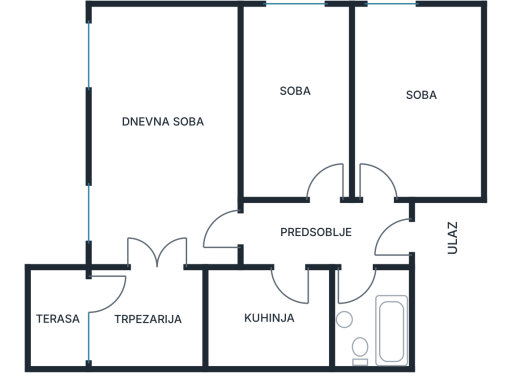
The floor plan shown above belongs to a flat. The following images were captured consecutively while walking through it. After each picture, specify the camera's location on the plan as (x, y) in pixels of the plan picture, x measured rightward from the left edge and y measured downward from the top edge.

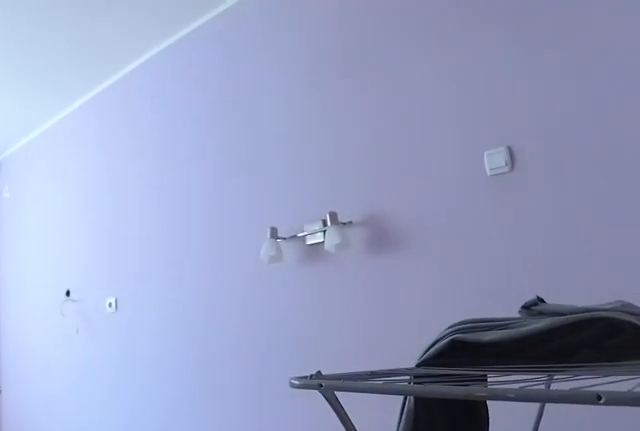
(374, 191)
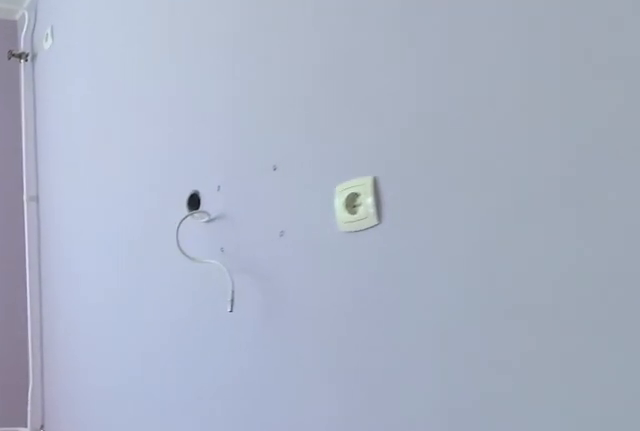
(450, 86)
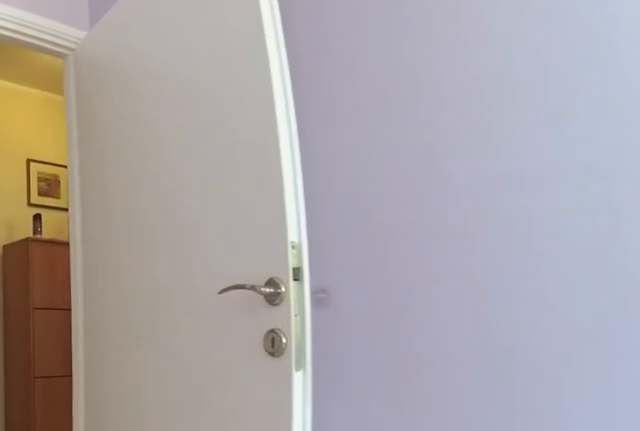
(430, 127)
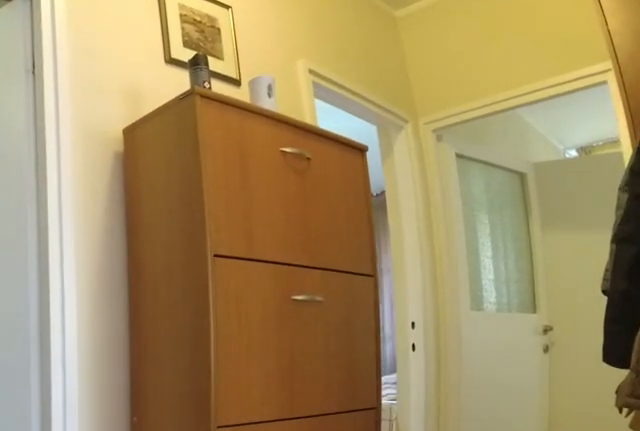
(386, 216)
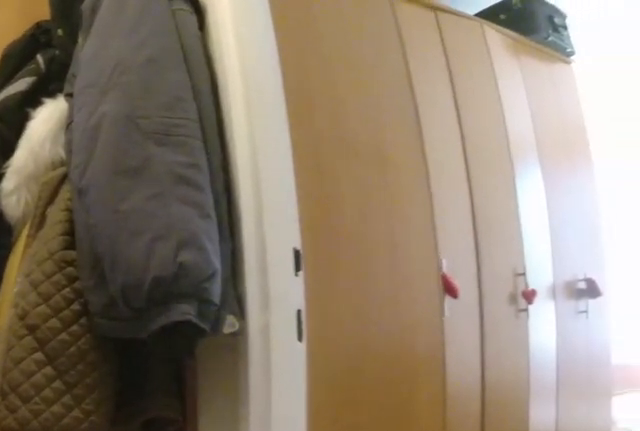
(352, 227)
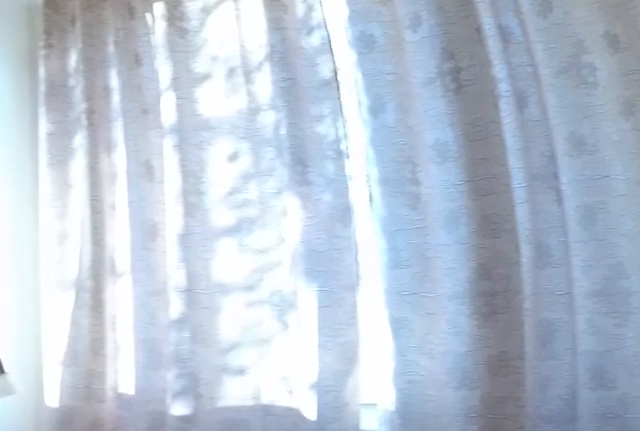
(320, 90)
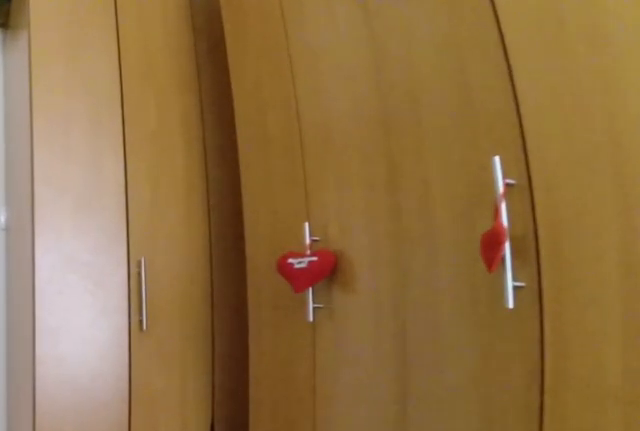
(310, 77)
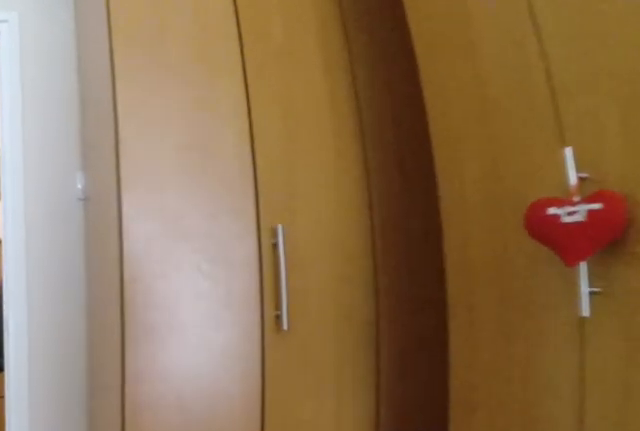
(313, 109)
